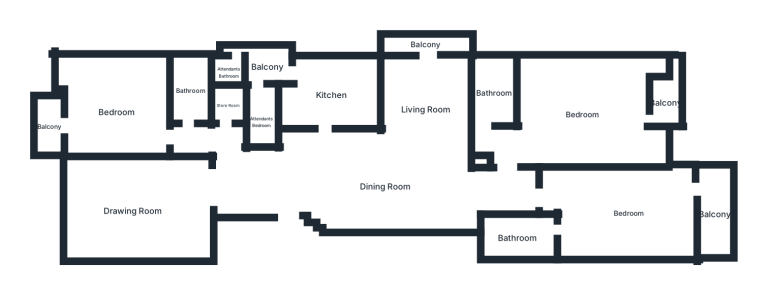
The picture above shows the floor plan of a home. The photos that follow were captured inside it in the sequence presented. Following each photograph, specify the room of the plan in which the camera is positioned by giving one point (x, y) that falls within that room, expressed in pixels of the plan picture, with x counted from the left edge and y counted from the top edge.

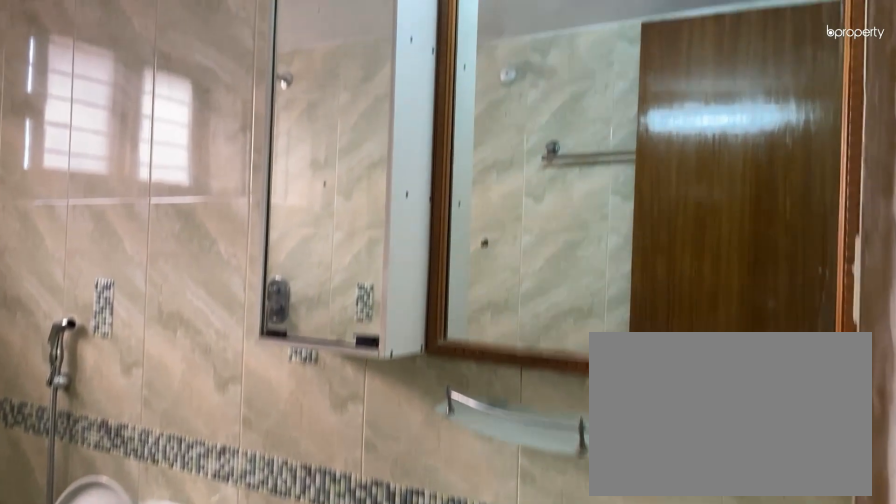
(191, 91)
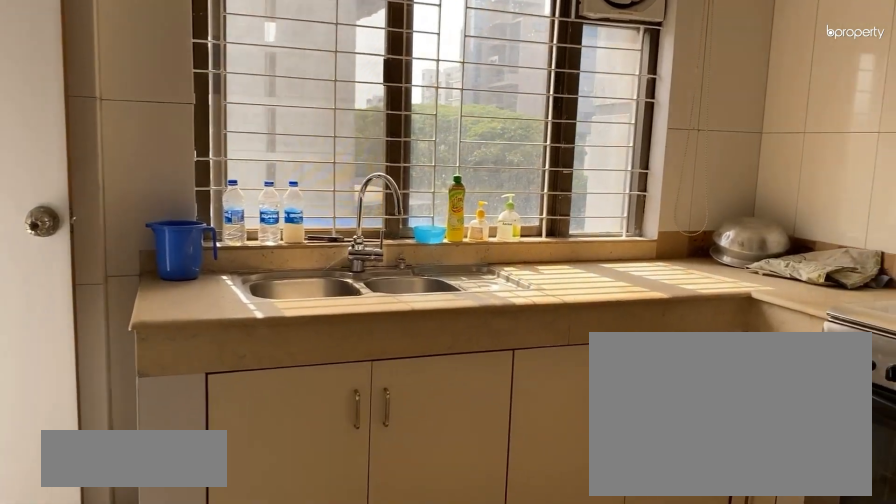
(331, 95)
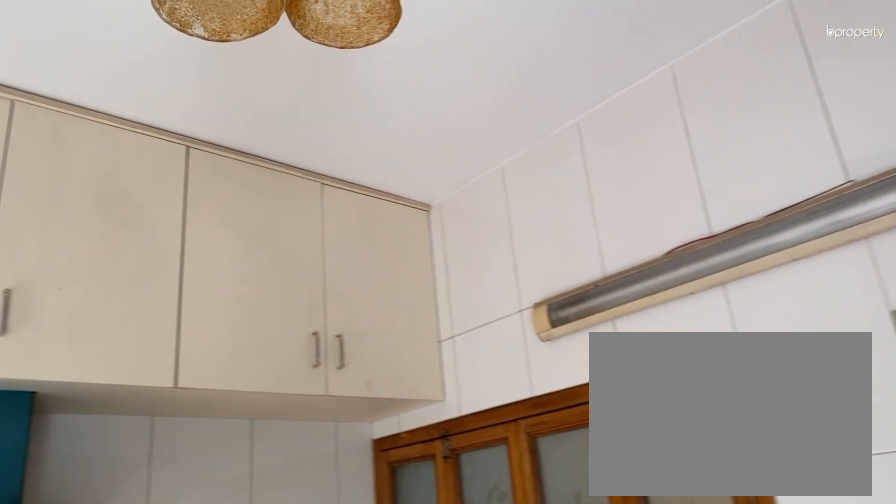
(331, 95)
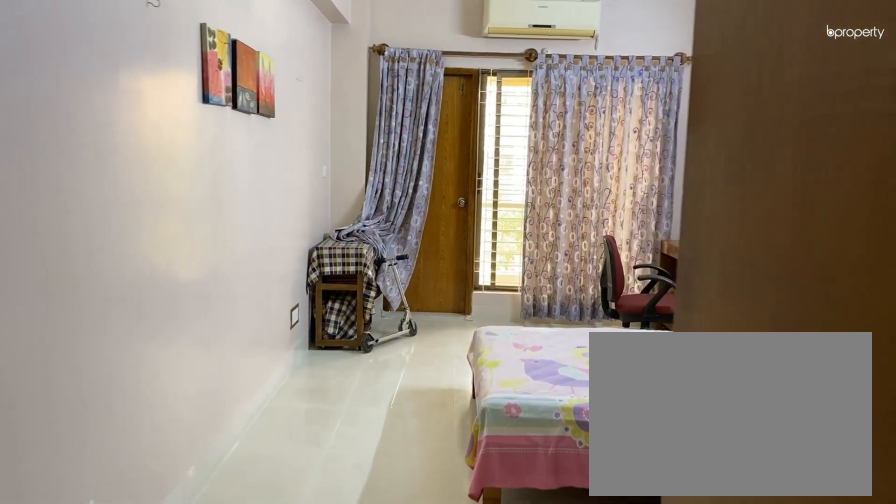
(629, 213)
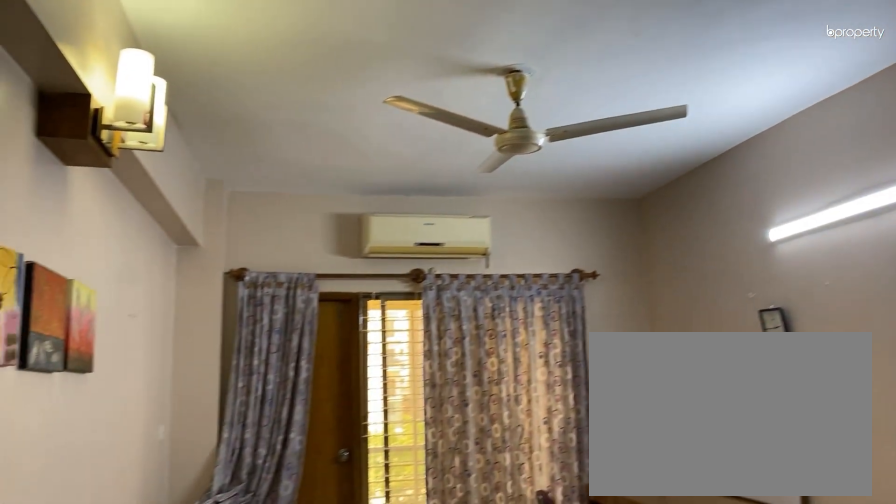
(629, 213)
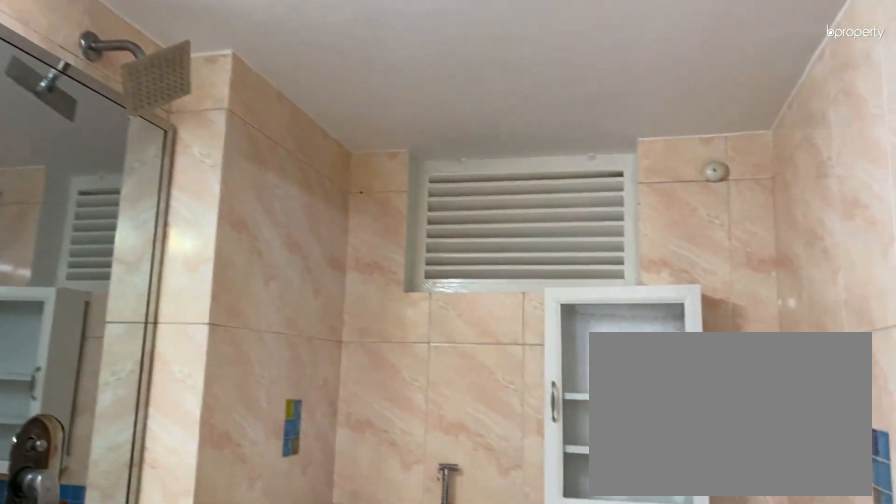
(517, 239)
